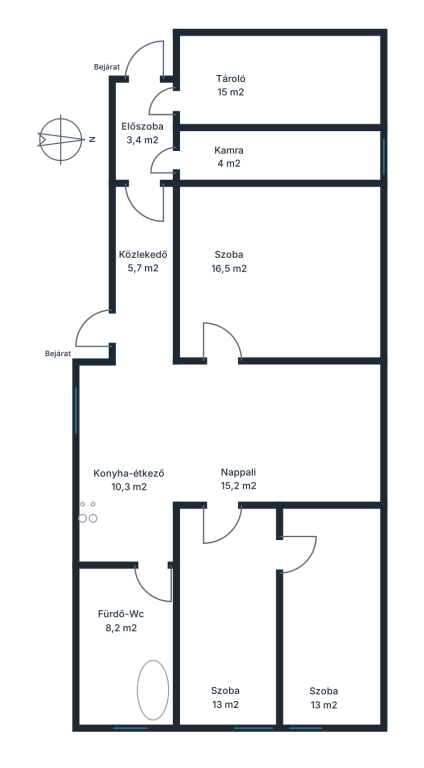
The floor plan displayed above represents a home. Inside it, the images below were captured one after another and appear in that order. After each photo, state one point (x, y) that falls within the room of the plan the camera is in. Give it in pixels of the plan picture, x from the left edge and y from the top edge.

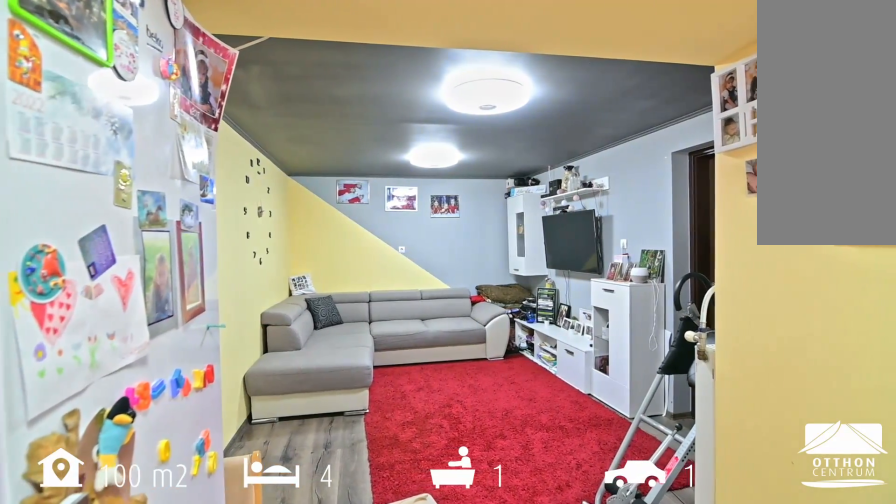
(293, 442)
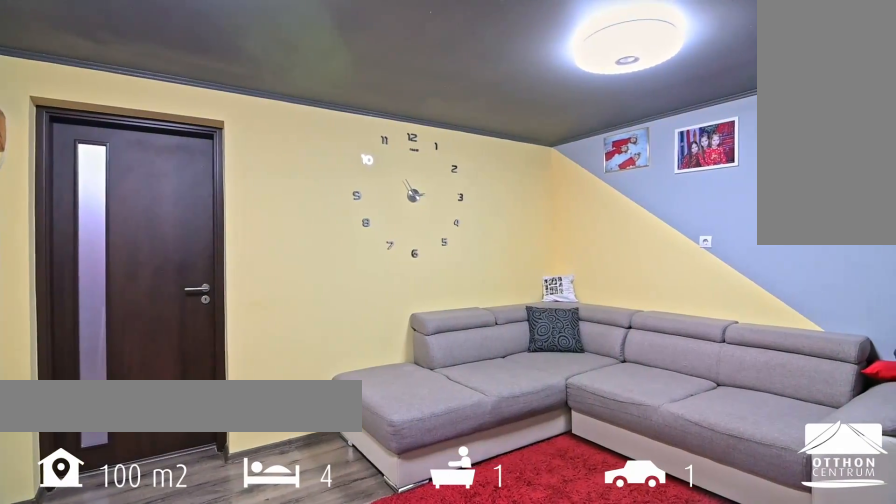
(293, 442)
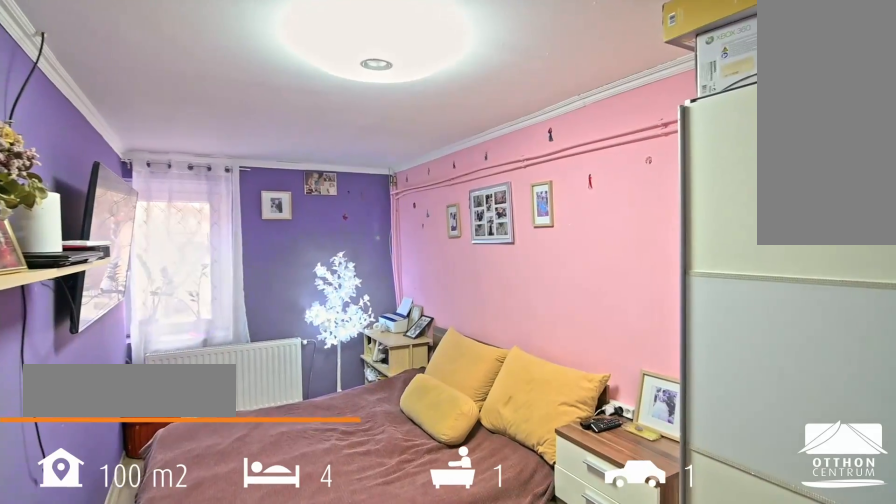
(229, 626)
